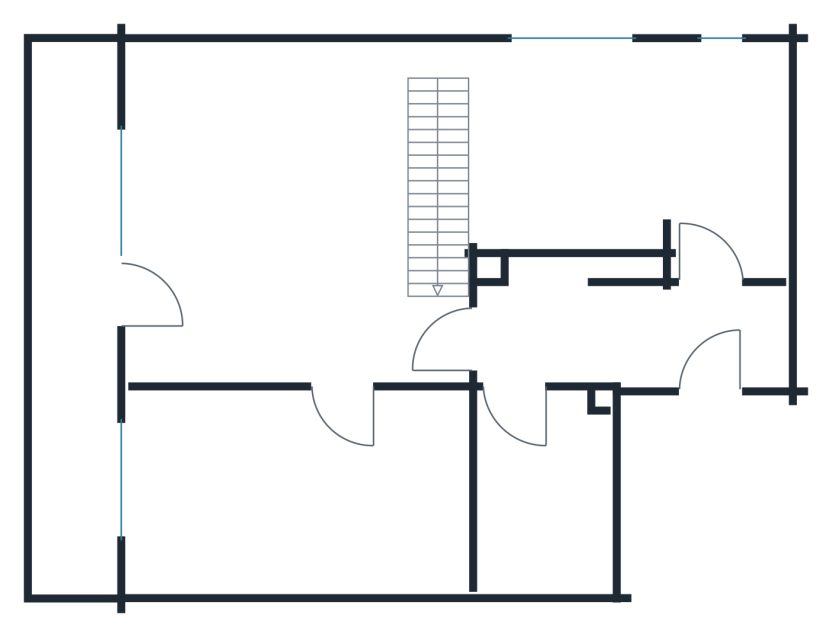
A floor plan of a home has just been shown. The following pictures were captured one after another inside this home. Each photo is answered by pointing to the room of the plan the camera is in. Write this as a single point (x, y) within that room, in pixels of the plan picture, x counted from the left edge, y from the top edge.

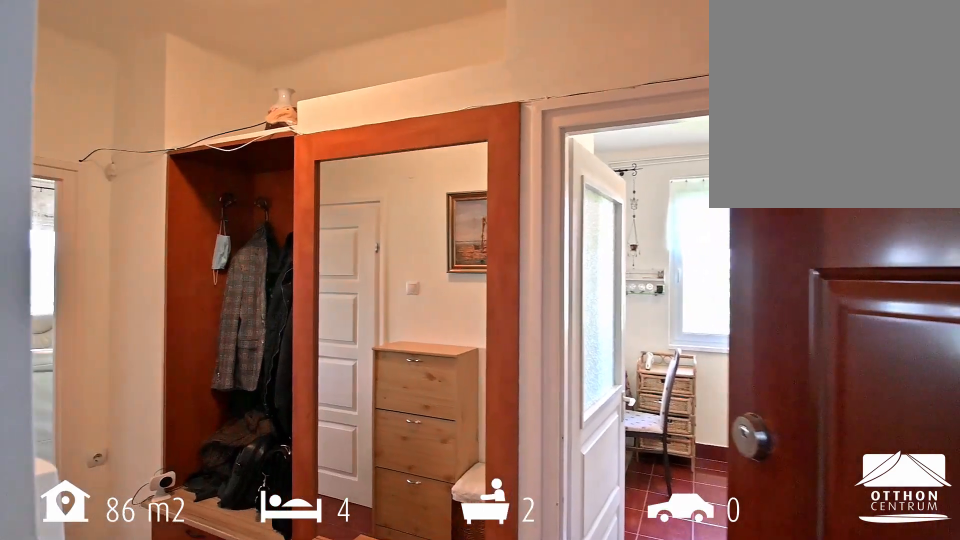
(630, 333)
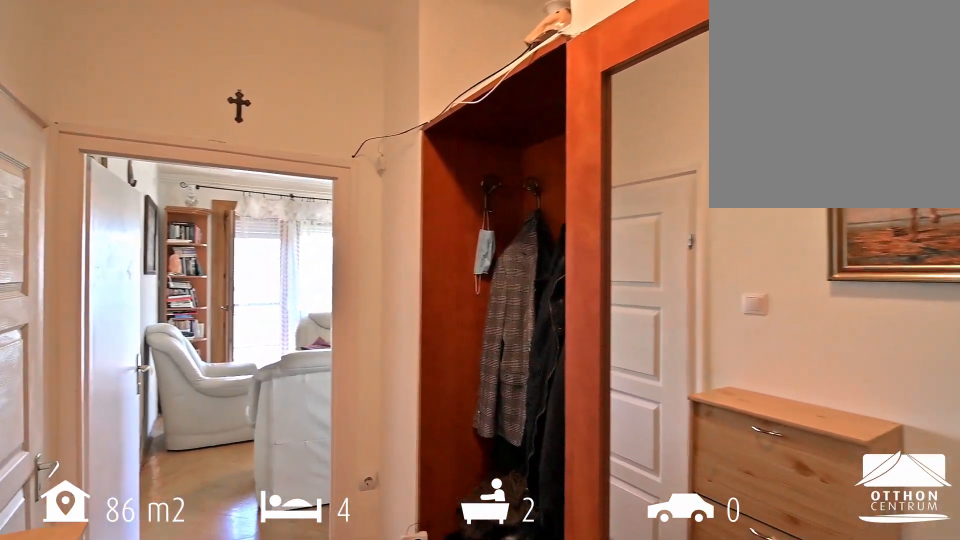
(630, 332)
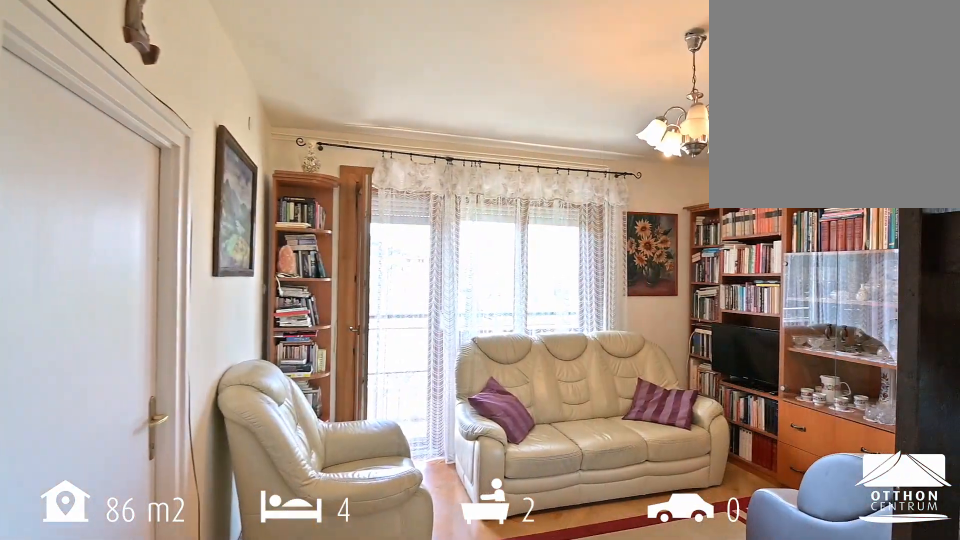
(298, 224)
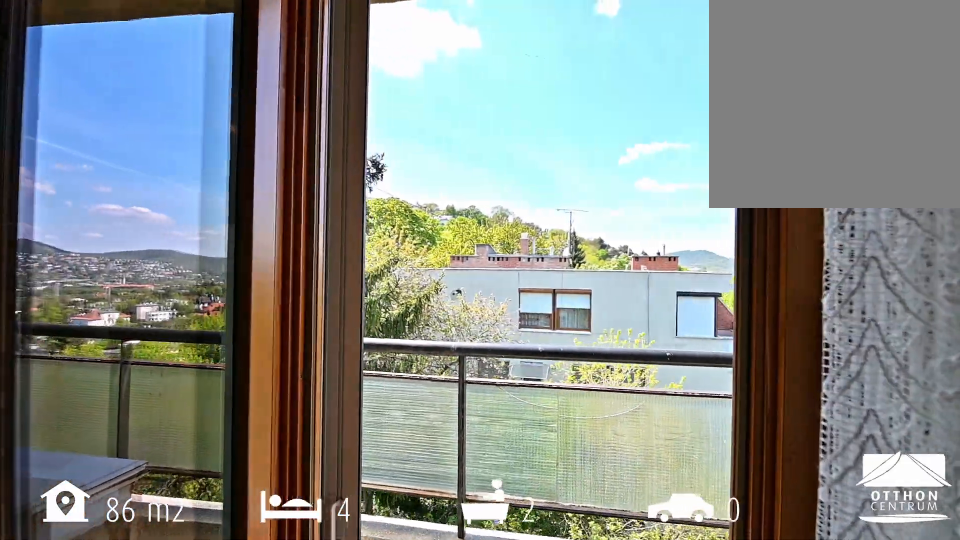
(74, 351)
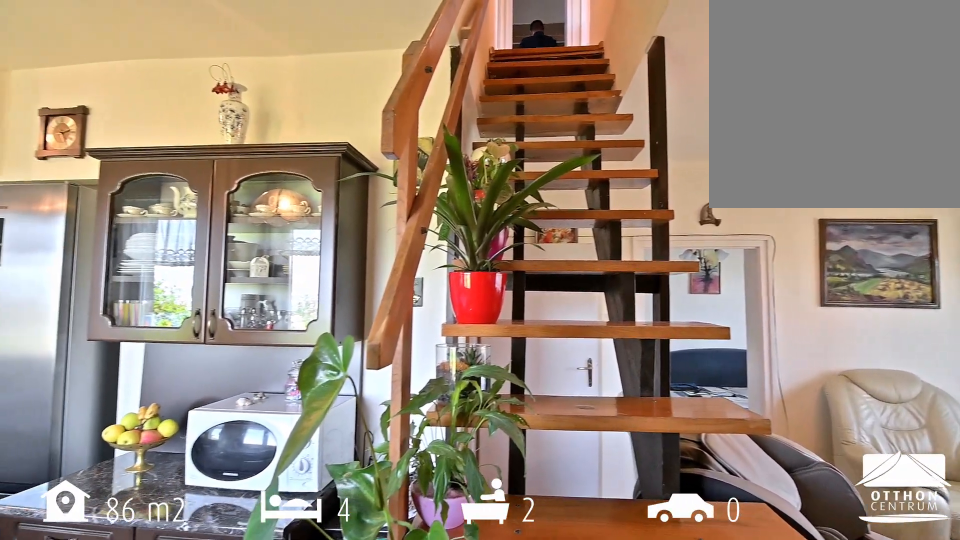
(436, 66)
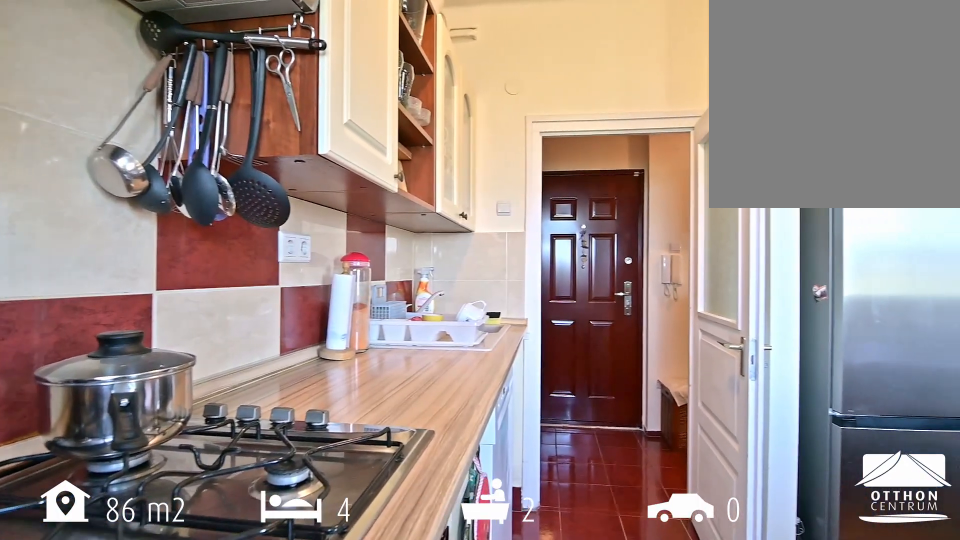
(636, 146)
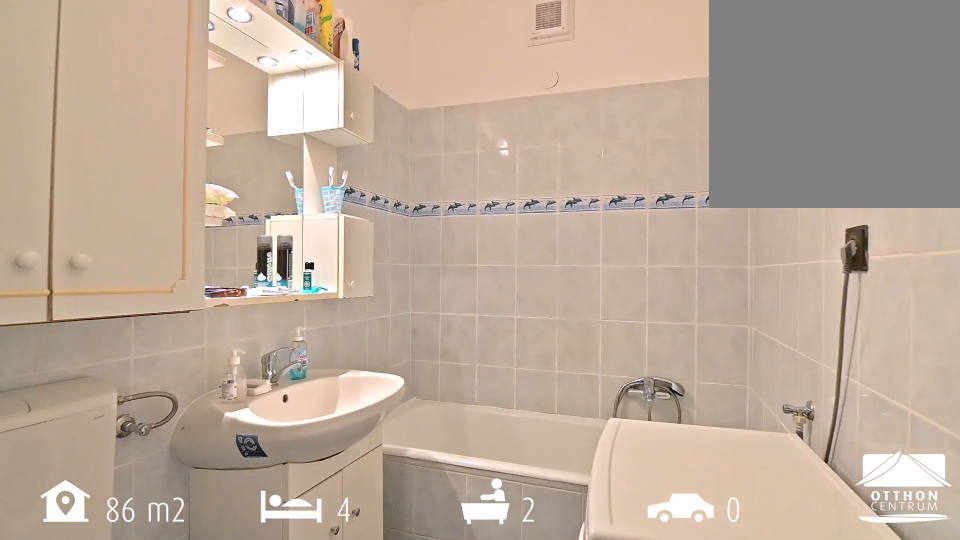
(540, 496)
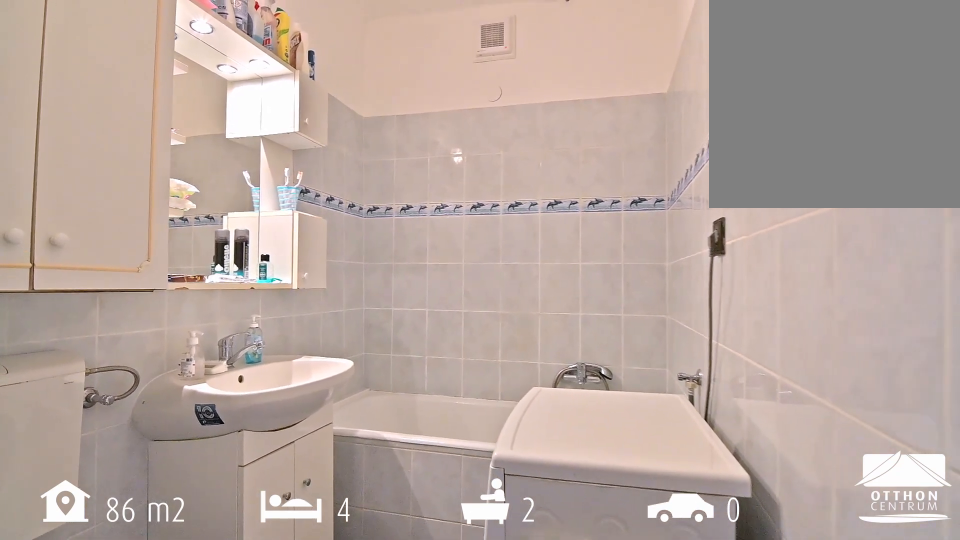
(540, 496)
